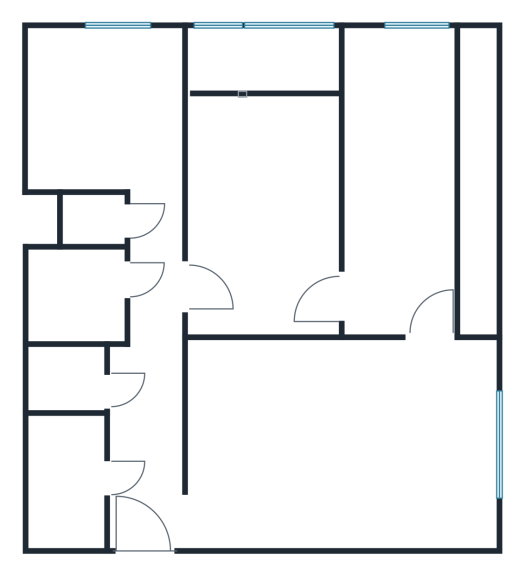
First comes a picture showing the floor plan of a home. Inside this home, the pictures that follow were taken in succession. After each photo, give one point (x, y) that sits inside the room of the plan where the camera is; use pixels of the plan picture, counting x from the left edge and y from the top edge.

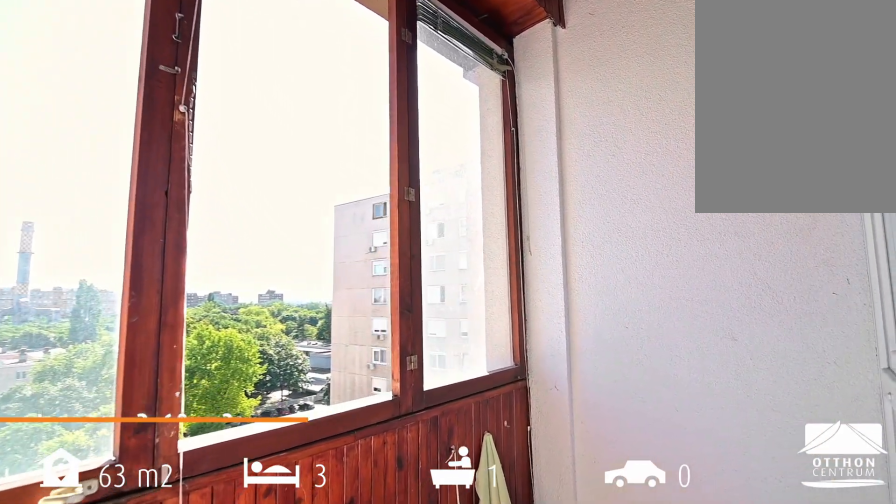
(265, 62)
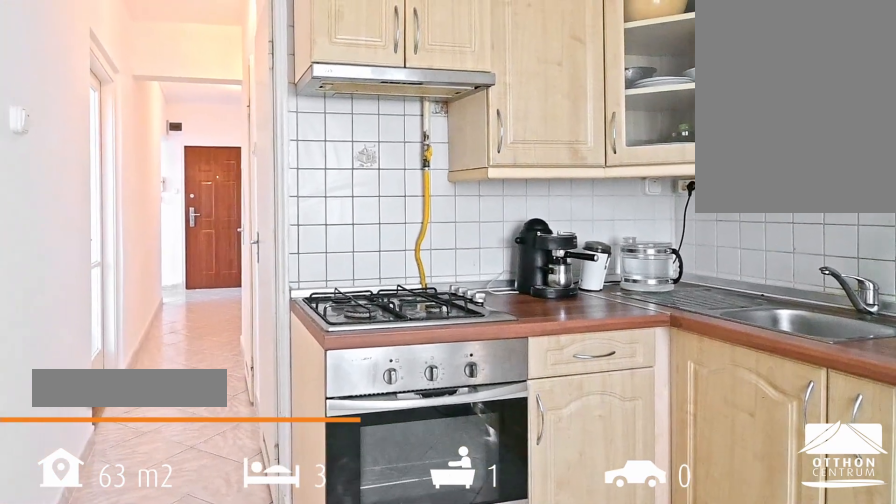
(102, 107)
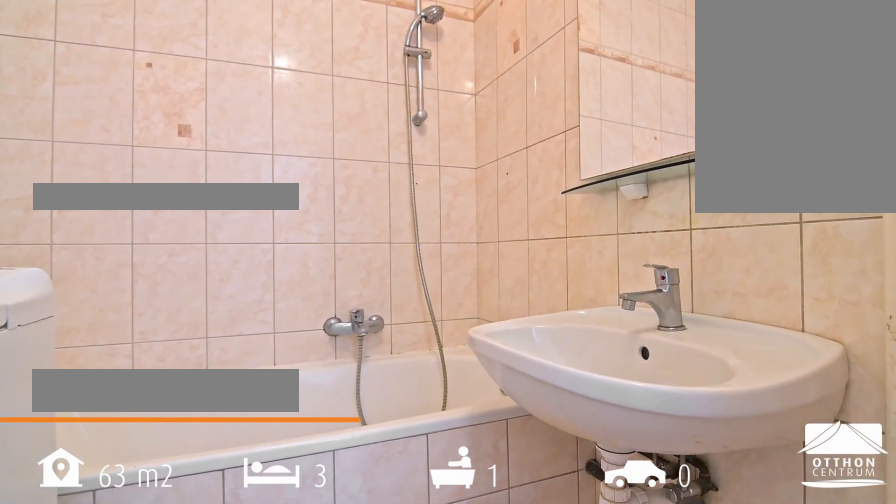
(81, 295)
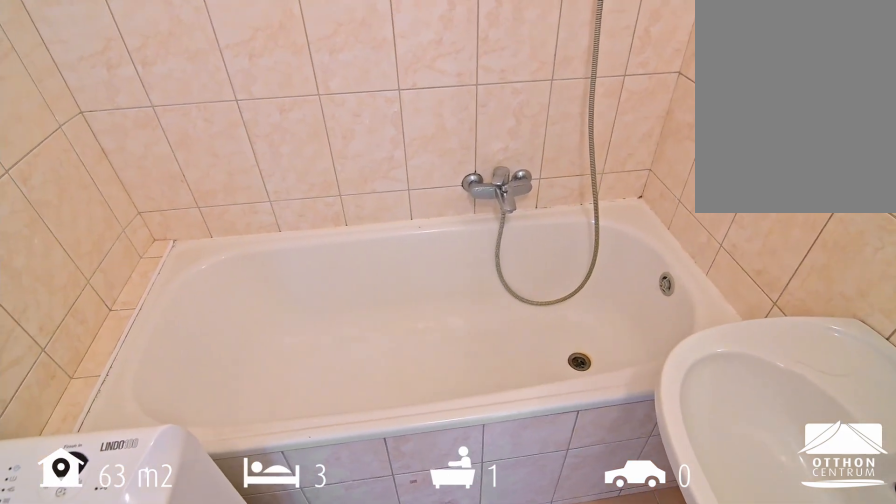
(81, 295)
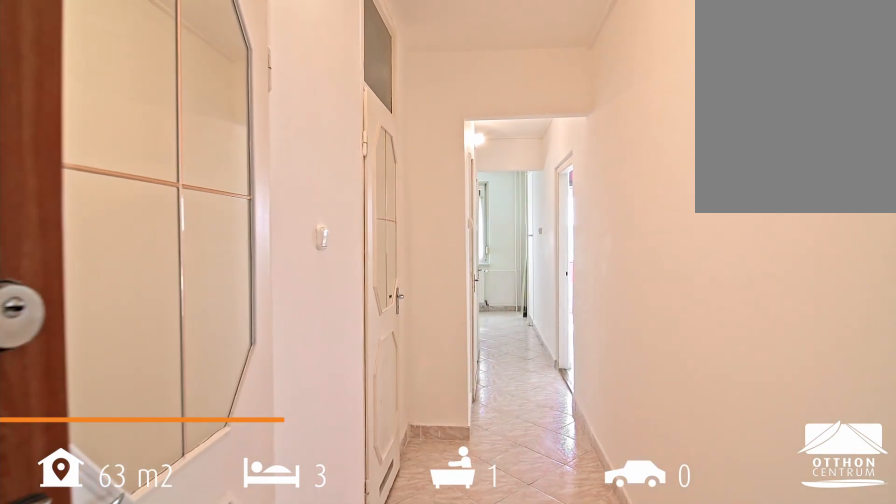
(147, 435)
